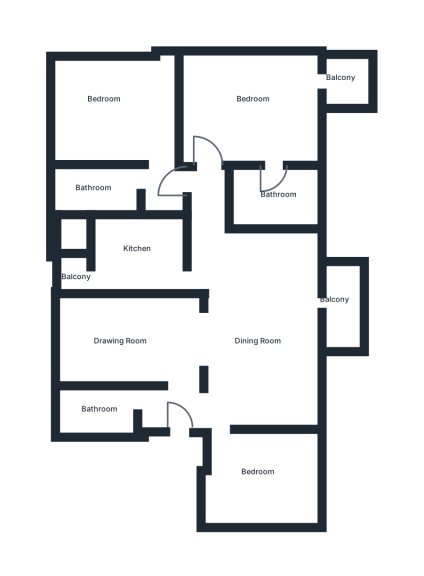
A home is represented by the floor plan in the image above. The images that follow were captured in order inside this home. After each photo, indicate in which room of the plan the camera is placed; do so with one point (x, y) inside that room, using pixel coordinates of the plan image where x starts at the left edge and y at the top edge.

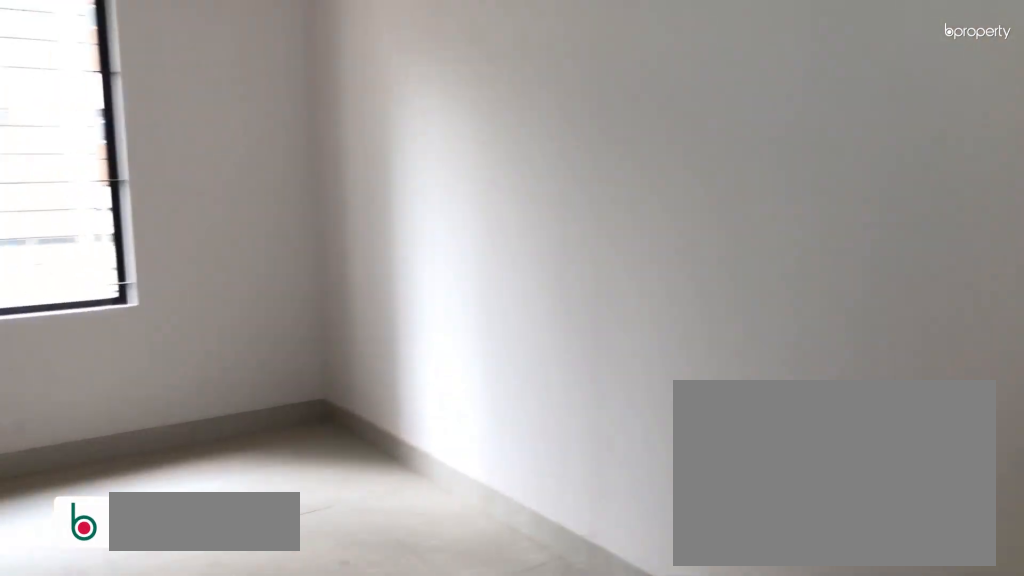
(129, 344)
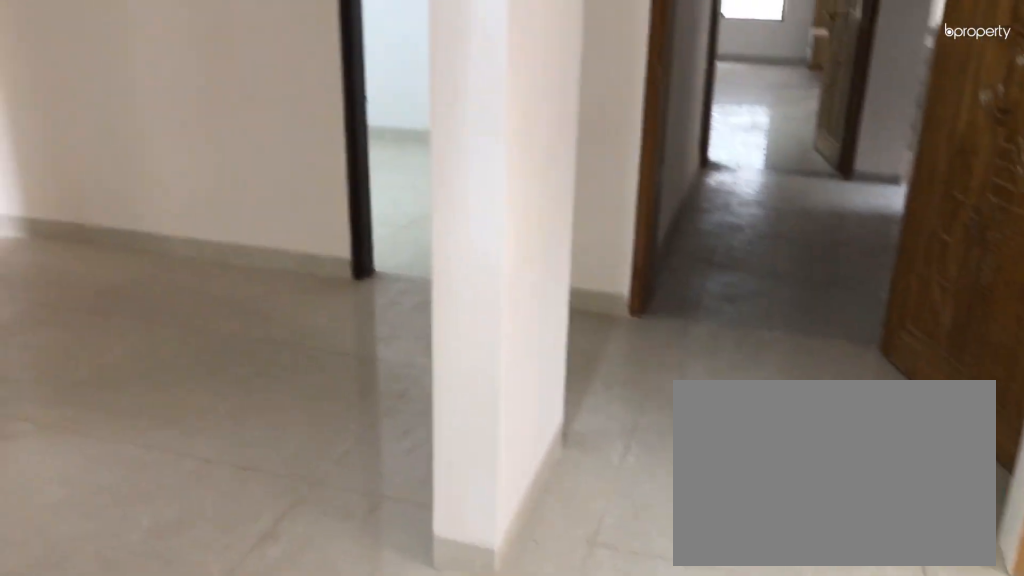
(129, 344)
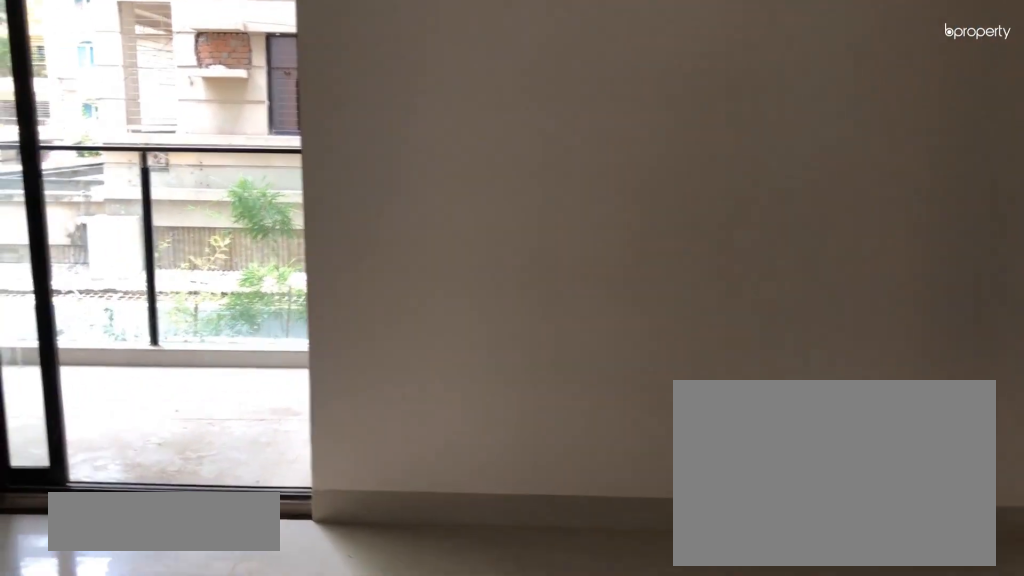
(270, 355)
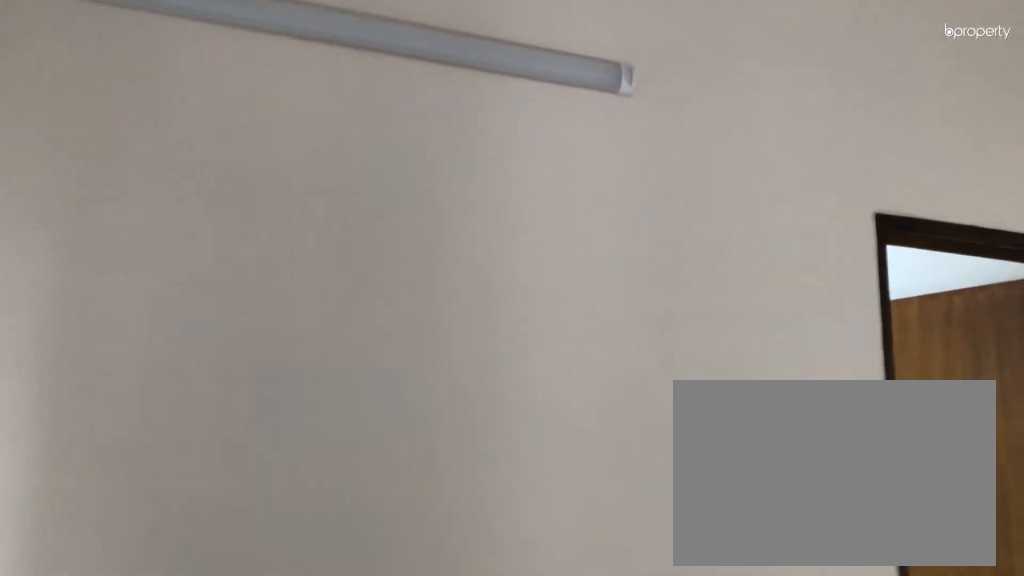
(270, 355)
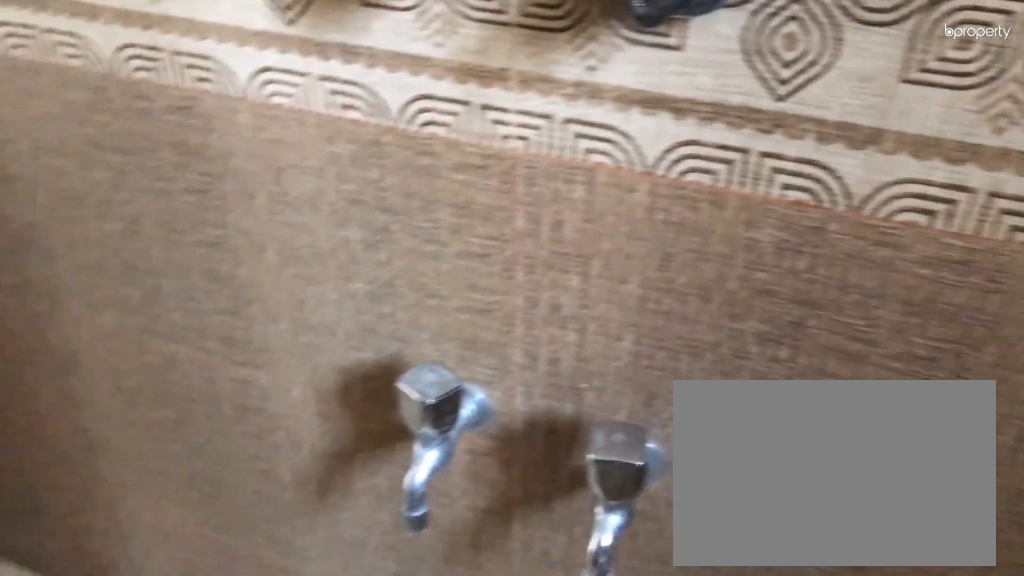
(94, 410)
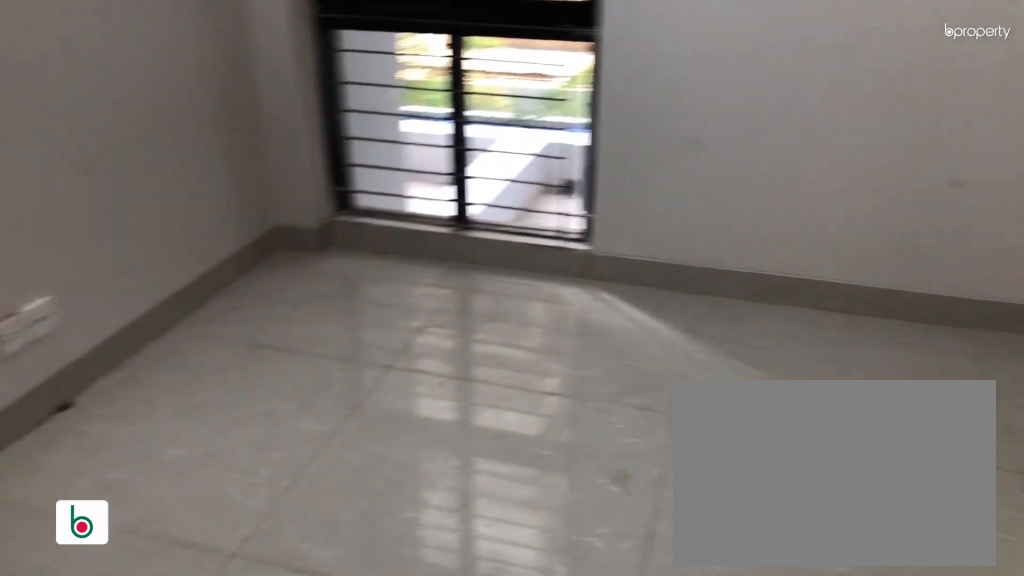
(246, 482)
